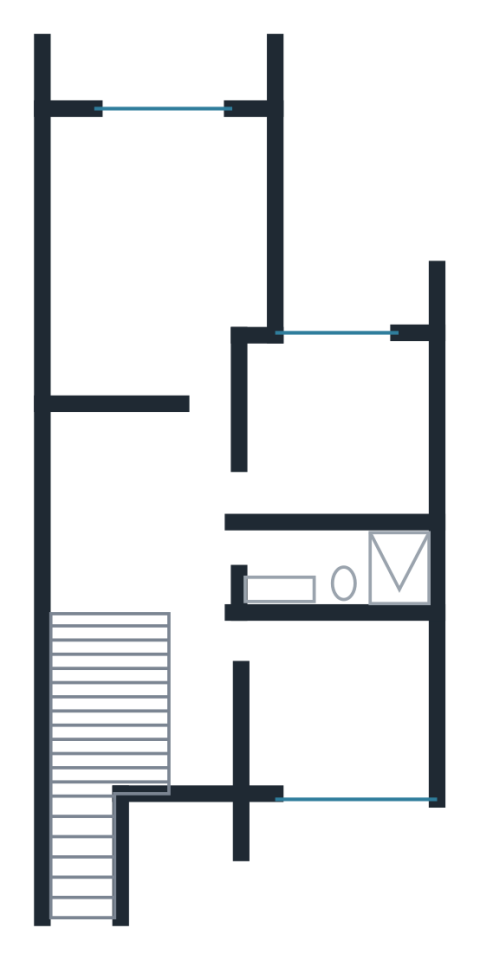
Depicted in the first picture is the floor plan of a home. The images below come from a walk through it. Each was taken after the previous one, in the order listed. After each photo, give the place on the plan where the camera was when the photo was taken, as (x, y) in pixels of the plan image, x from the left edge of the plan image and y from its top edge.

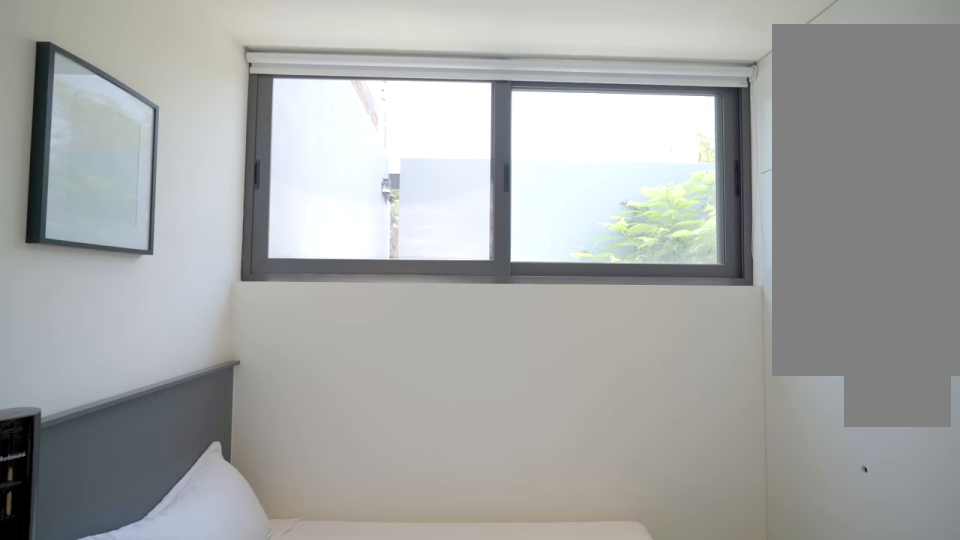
(289, 727)
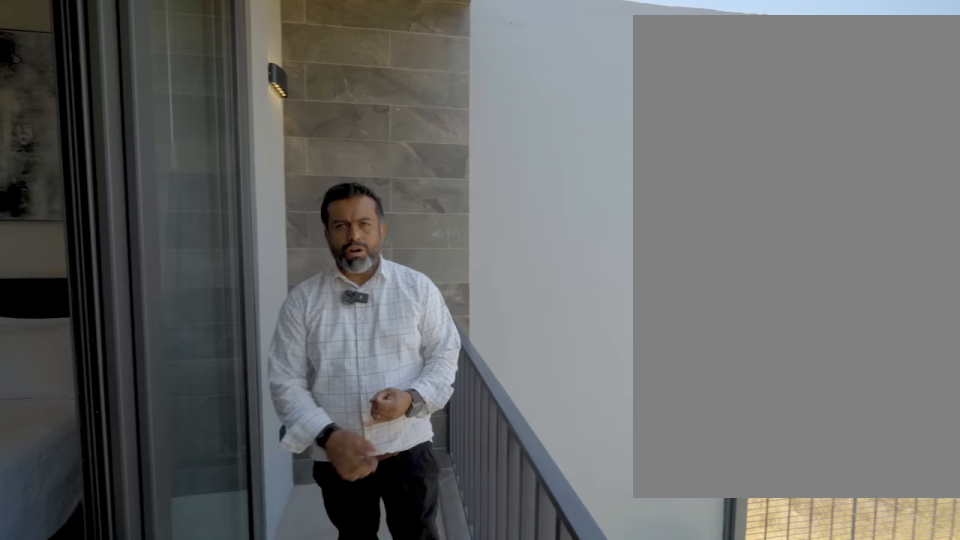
(180, 82)
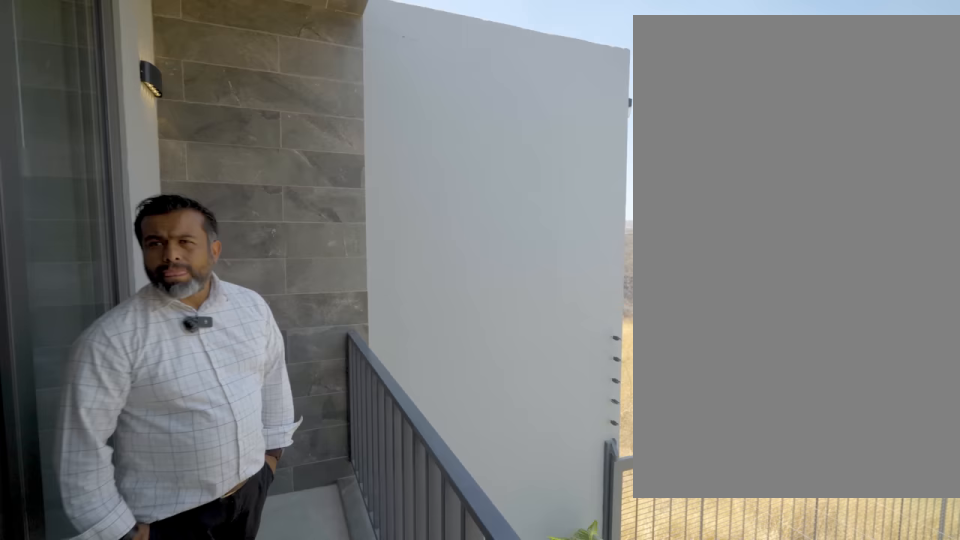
(181, 81)
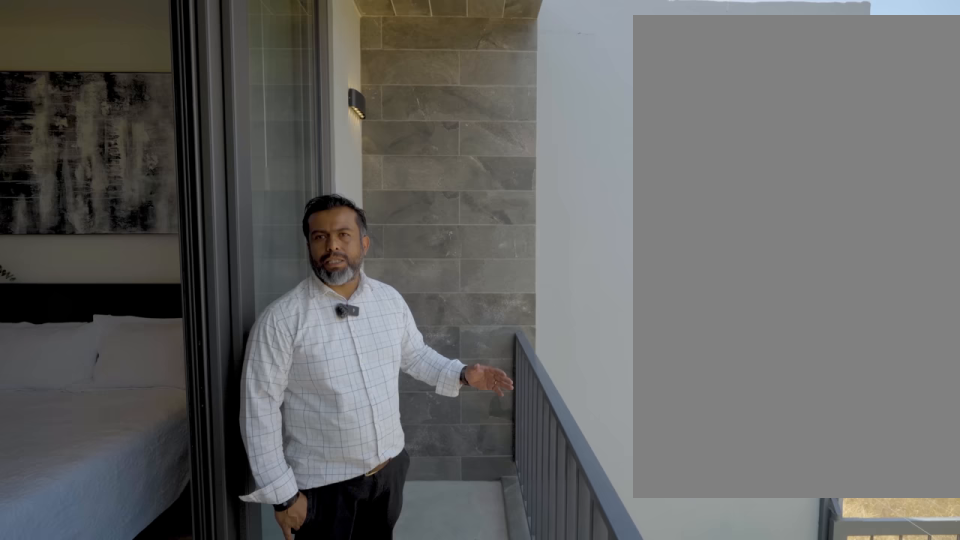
(180, 82)
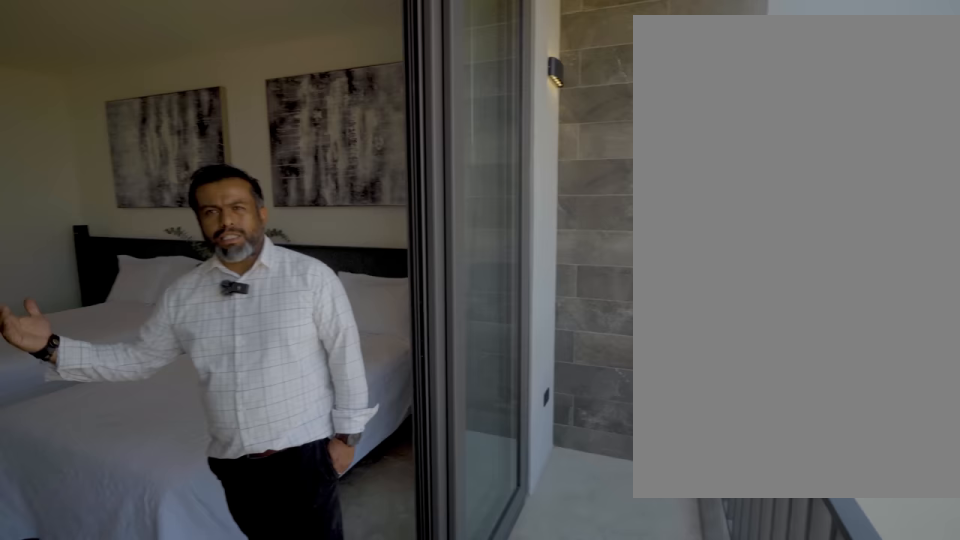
(182, 81)
